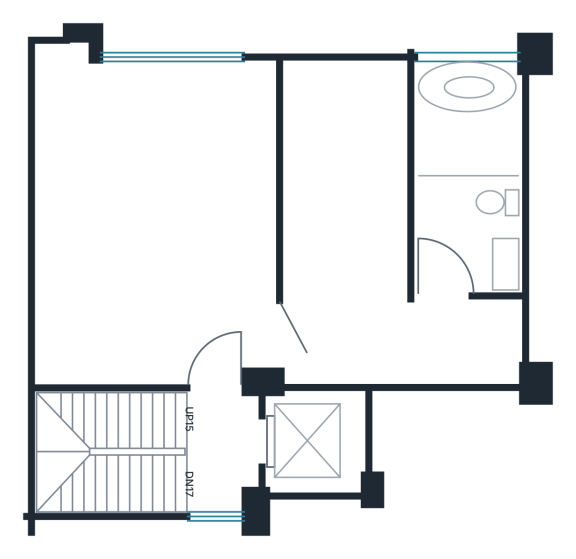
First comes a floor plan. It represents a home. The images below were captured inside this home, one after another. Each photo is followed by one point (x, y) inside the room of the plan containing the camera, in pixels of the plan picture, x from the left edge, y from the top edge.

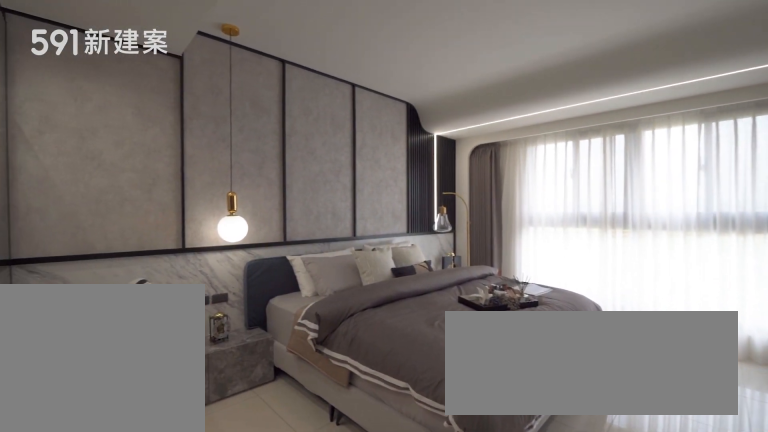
(236, 229)
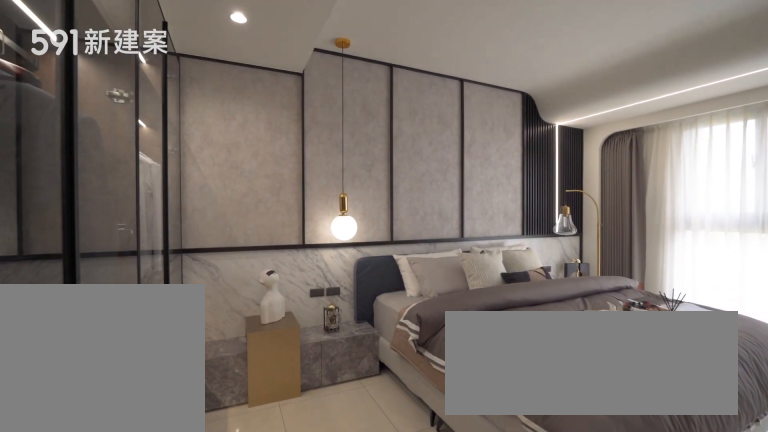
(236, 229)
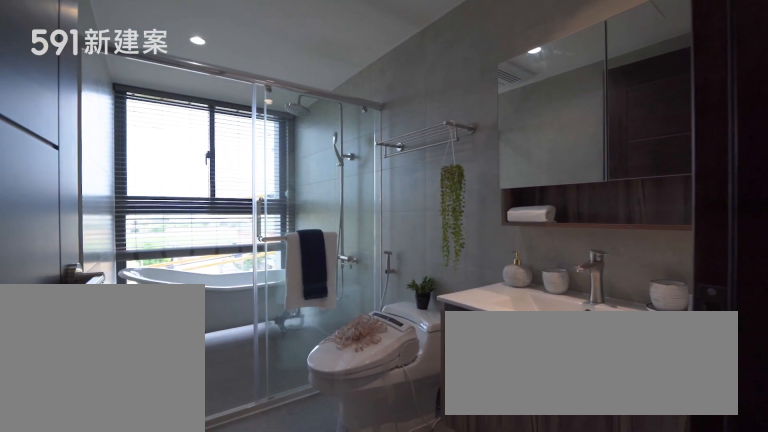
(468, 174)
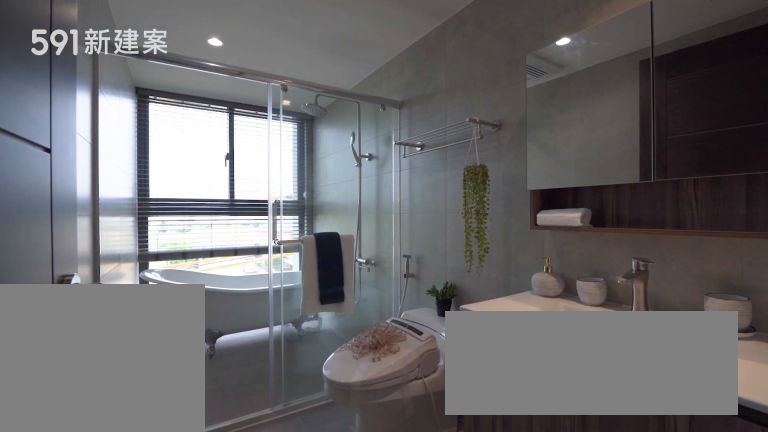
(468, 174)
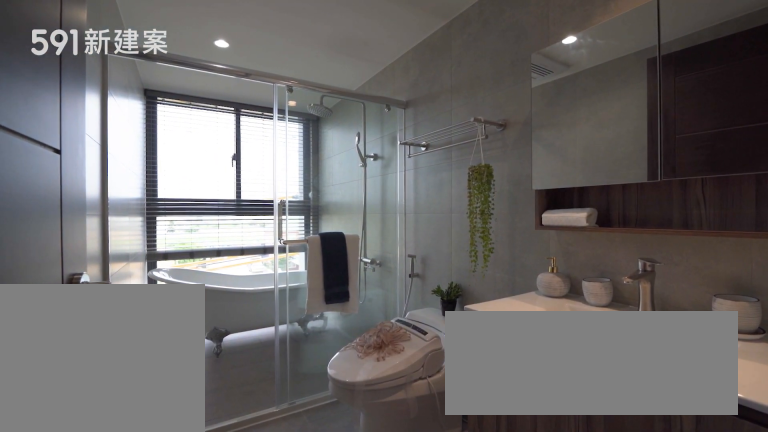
(468, 174)
